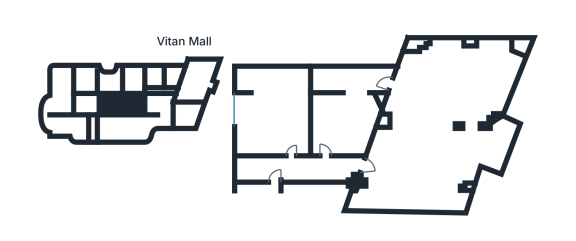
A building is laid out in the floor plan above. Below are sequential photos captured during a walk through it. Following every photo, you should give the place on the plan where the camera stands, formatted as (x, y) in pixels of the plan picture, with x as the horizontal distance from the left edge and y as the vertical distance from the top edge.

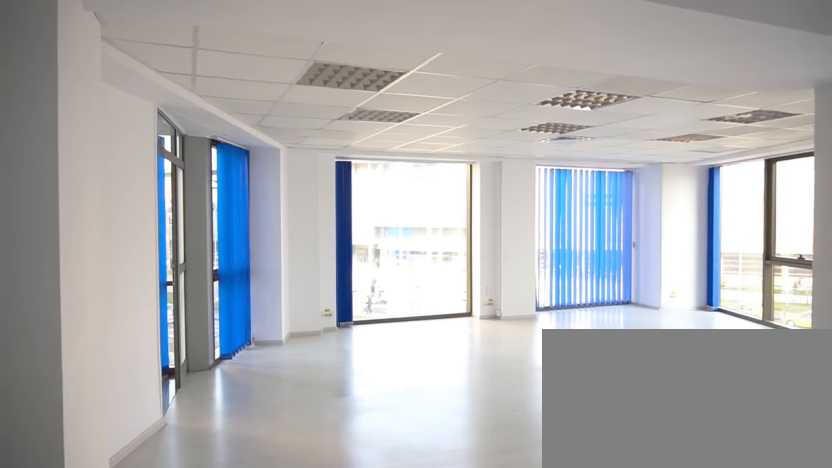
(383, 165)
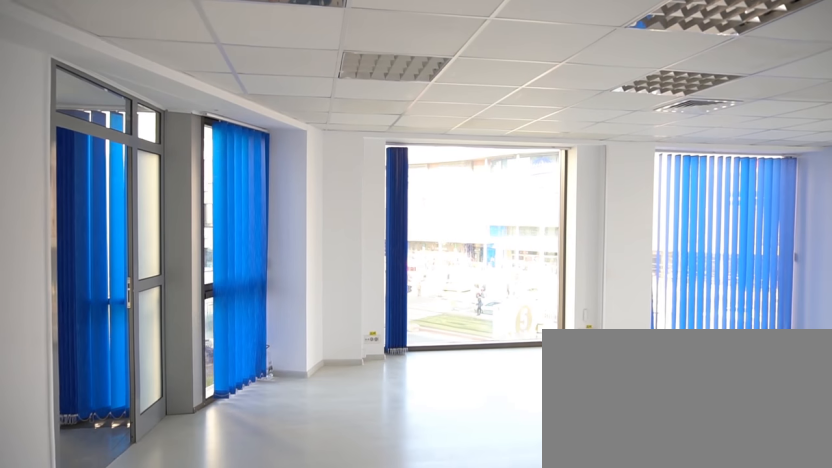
(388, 139)
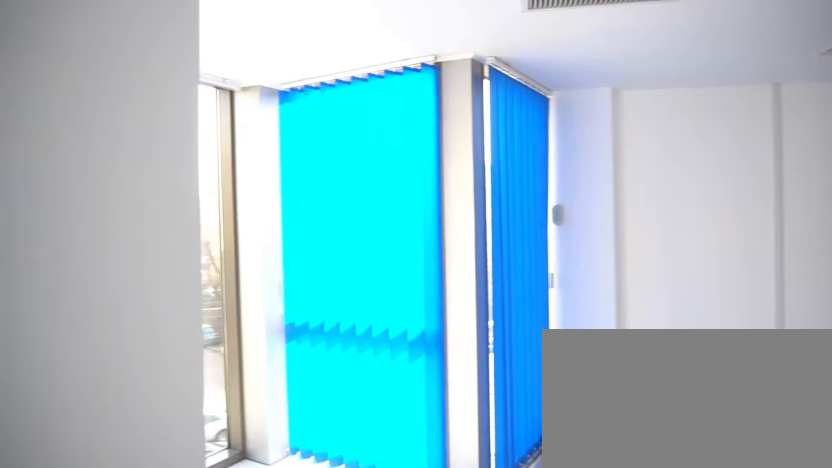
(489, 108)
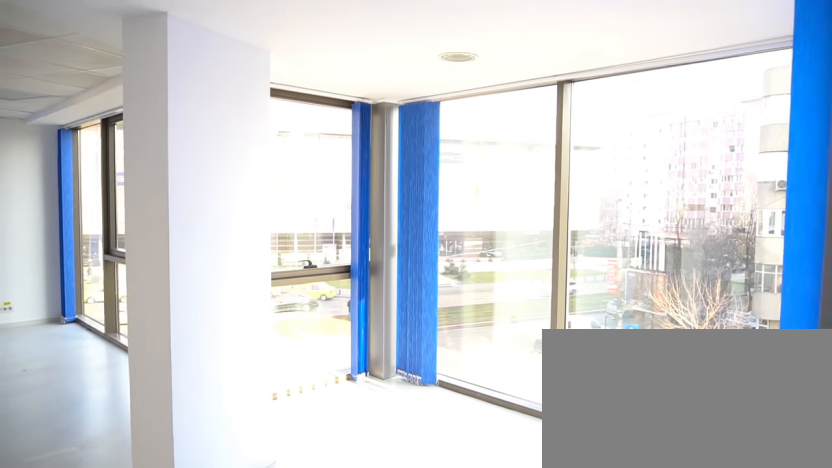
(457, 185)
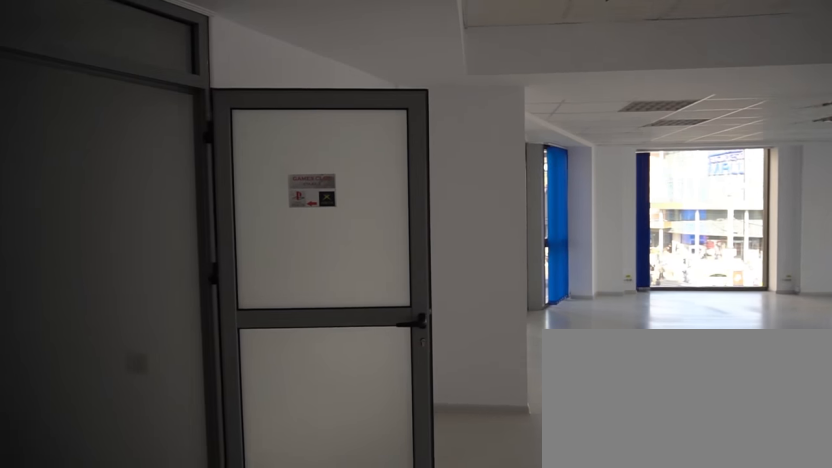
(371, 186)
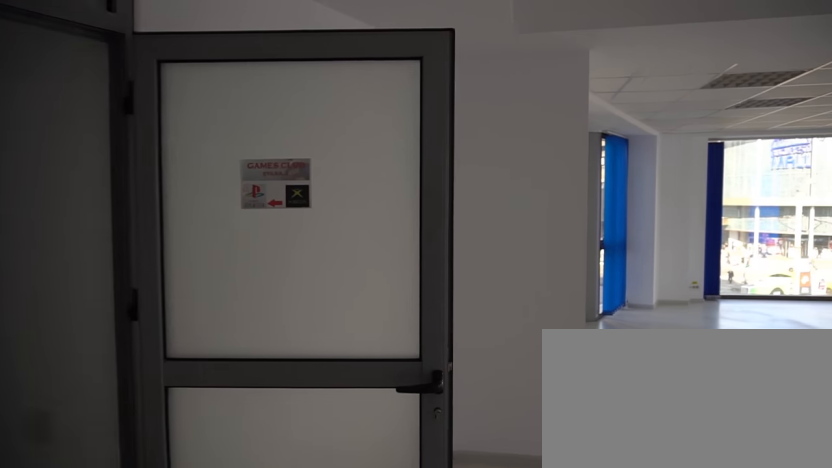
(377, 167)
